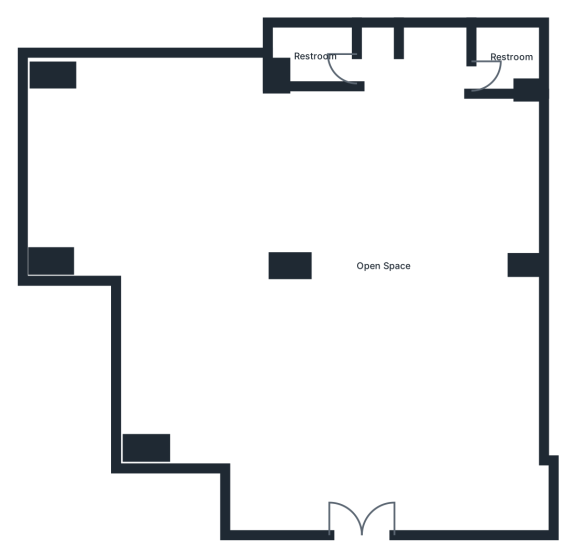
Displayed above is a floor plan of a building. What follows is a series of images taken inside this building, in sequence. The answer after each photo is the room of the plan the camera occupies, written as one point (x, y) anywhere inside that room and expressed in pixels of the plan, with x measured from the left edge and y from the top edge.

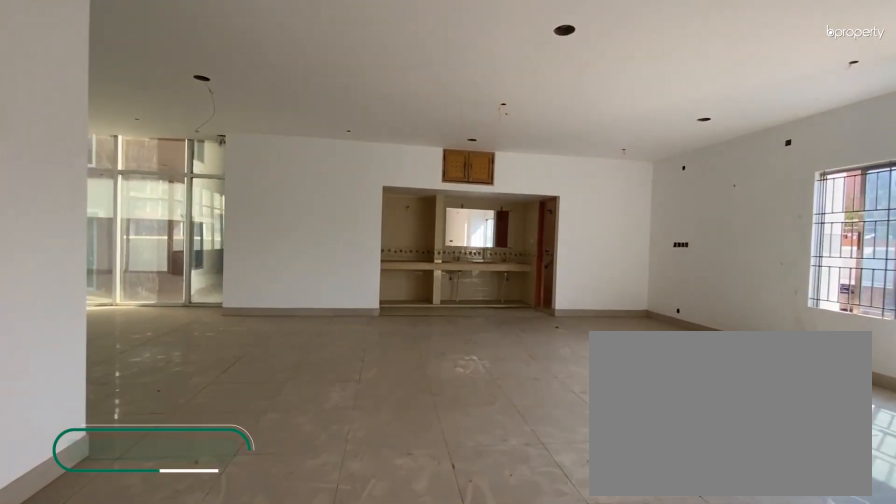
(381, 275)
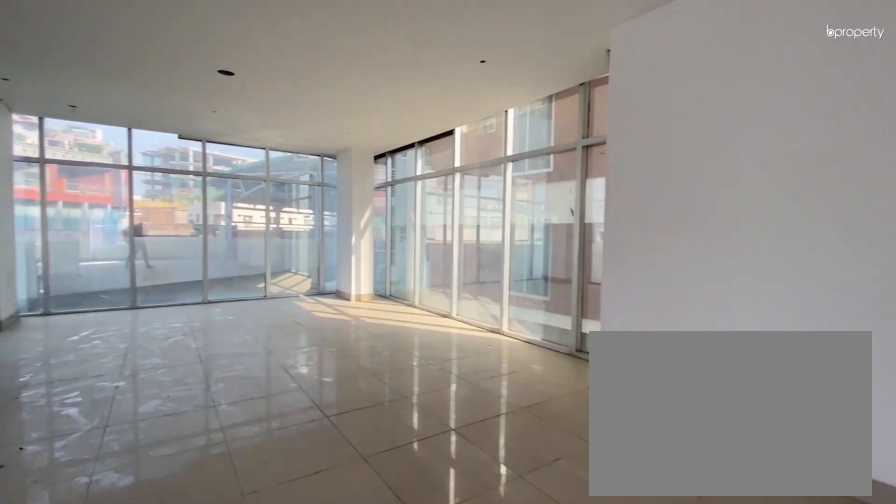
(288, 171)
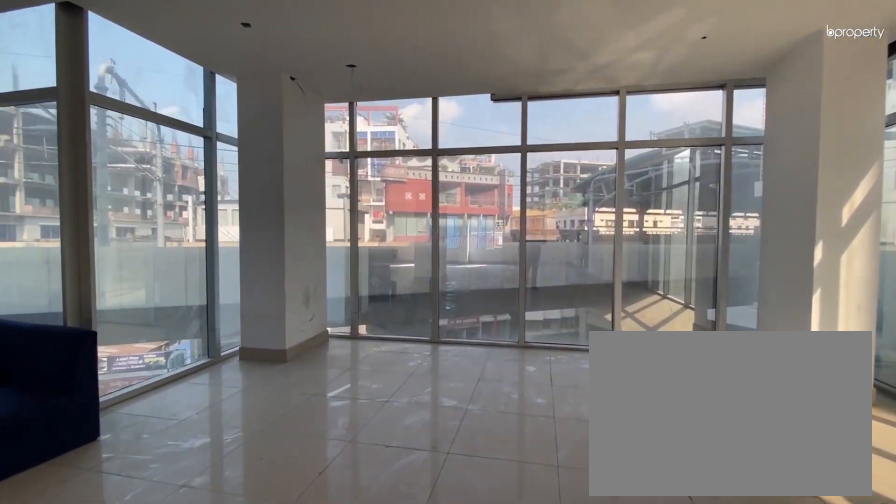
(161, 171)
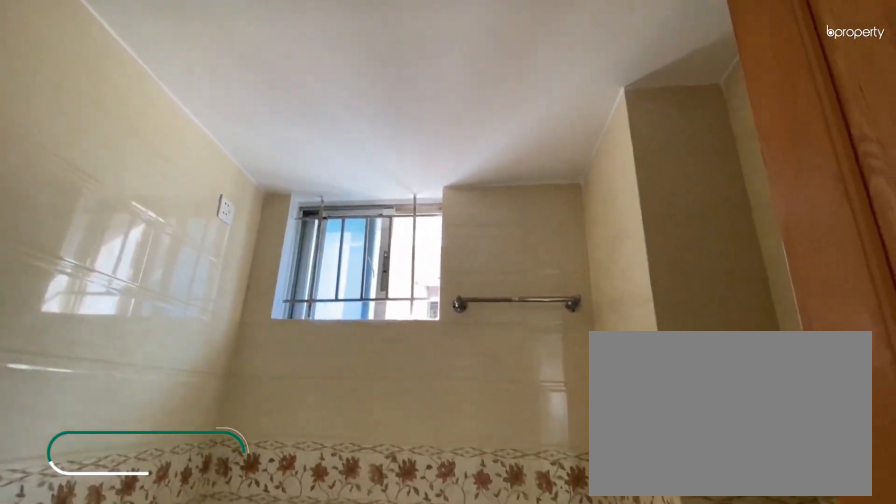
(510, 58)
